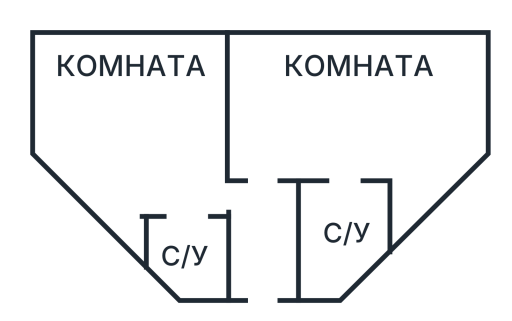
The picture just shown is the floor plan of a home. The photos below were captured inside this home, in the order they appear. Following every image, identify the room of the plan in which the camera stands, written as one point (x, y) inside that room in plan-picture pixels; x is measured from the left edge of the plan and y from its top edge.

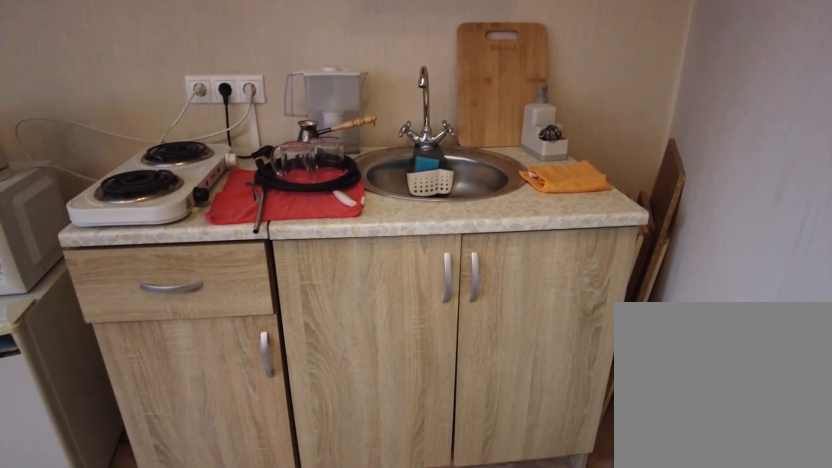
(287, 155)
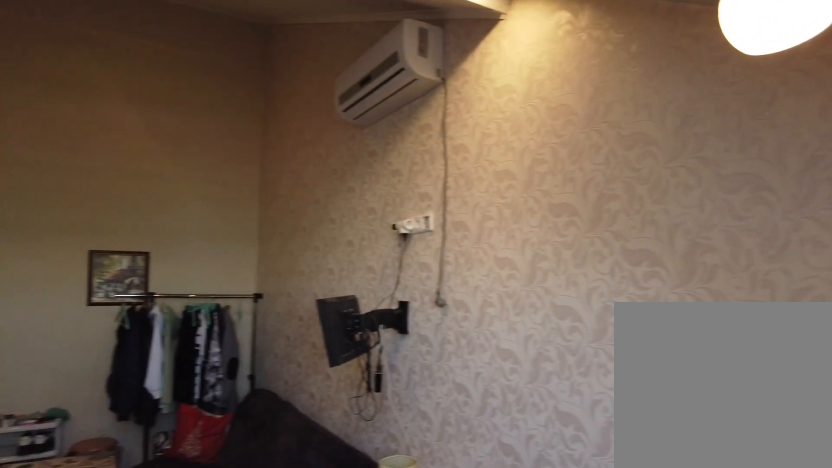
(462, 134)
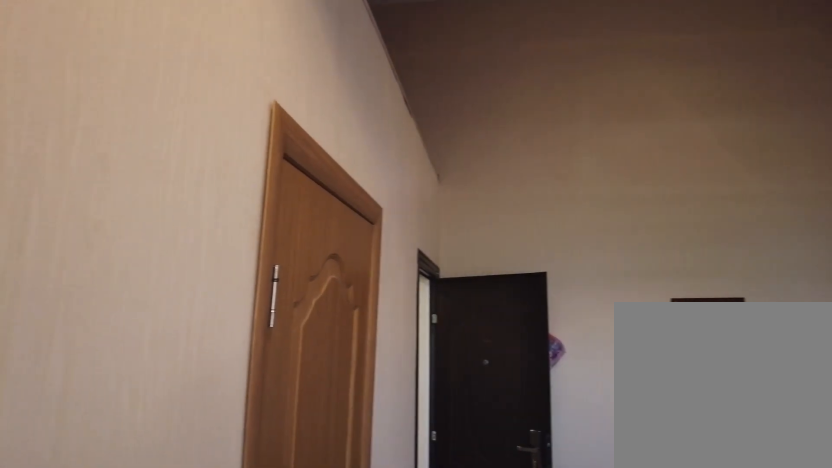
(348, 161)
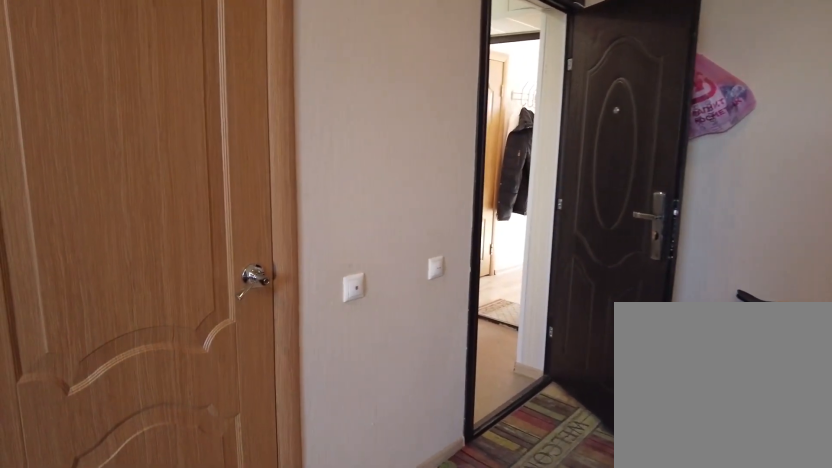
(348, 161)
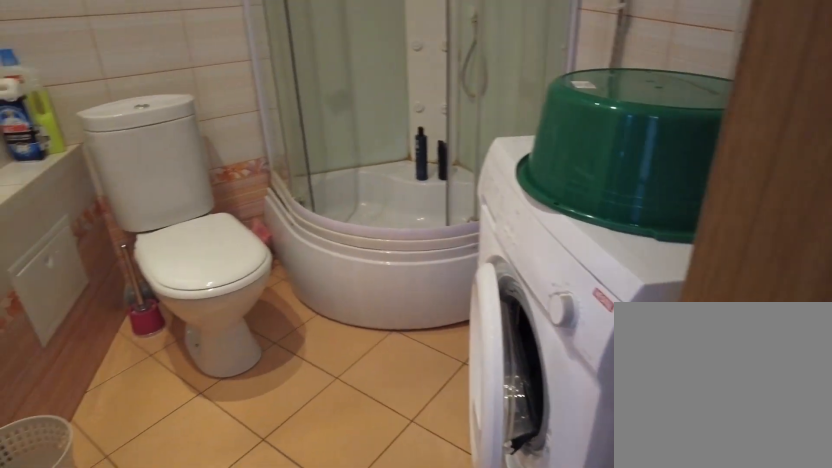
(353, 211)
